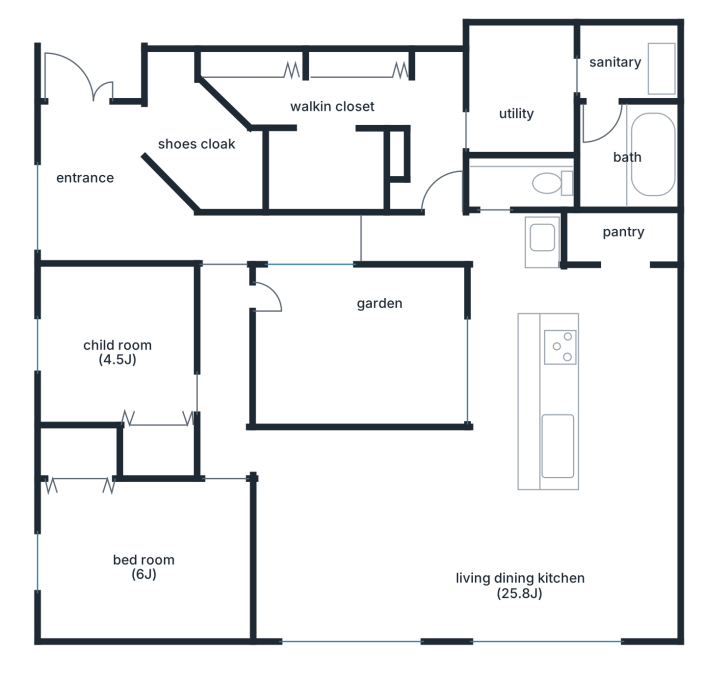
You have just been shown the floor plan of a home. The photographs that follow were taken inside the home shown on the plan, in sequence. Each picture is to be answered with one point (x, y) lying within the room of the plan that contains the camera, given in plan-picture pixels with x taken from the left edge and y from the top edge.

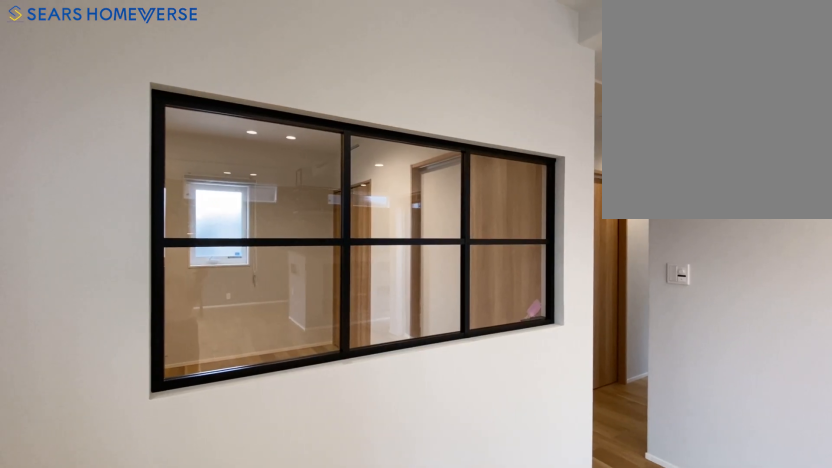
(416, 519)
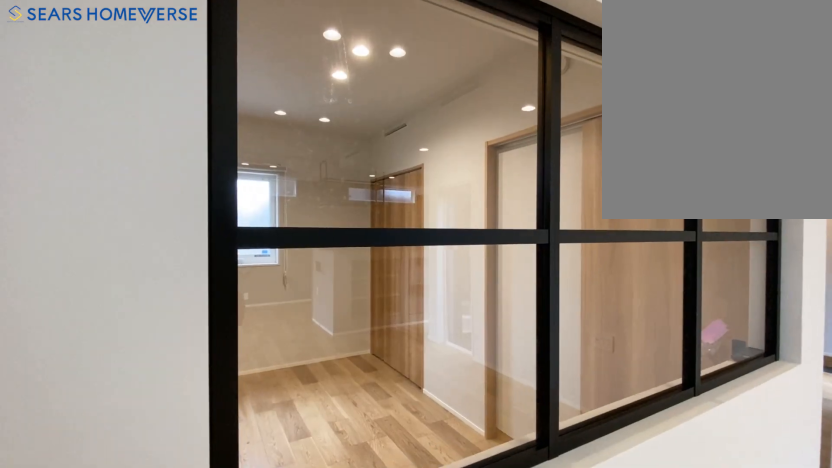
(417, 518)
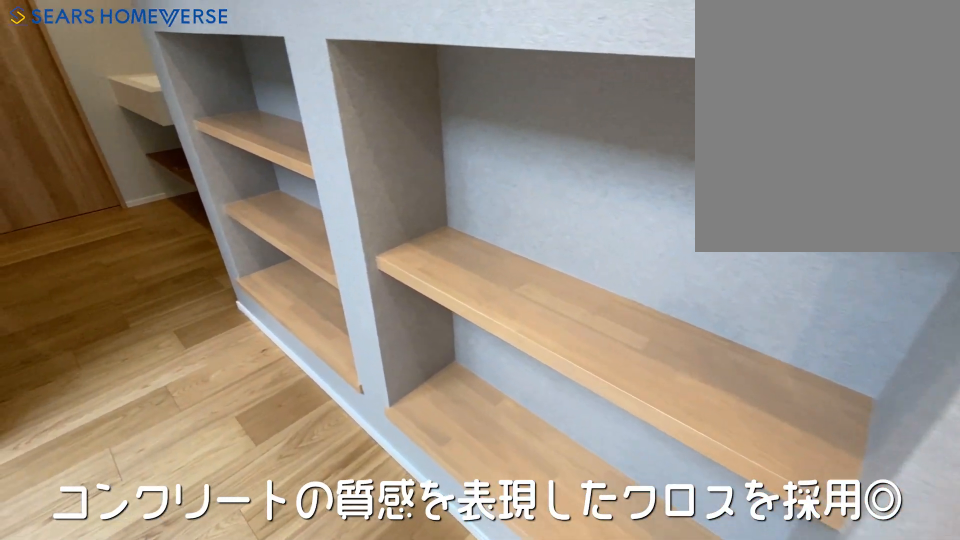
(620, 401)
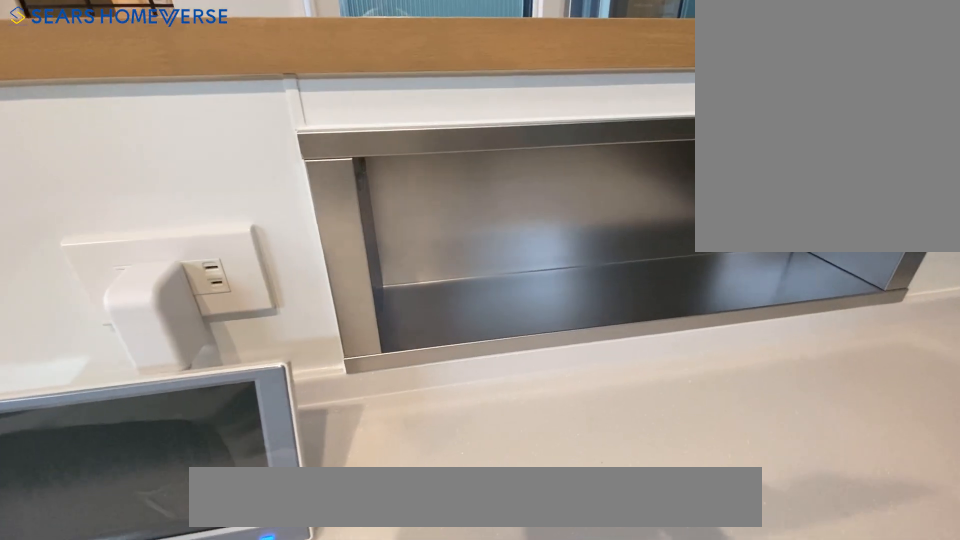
(620, 401)
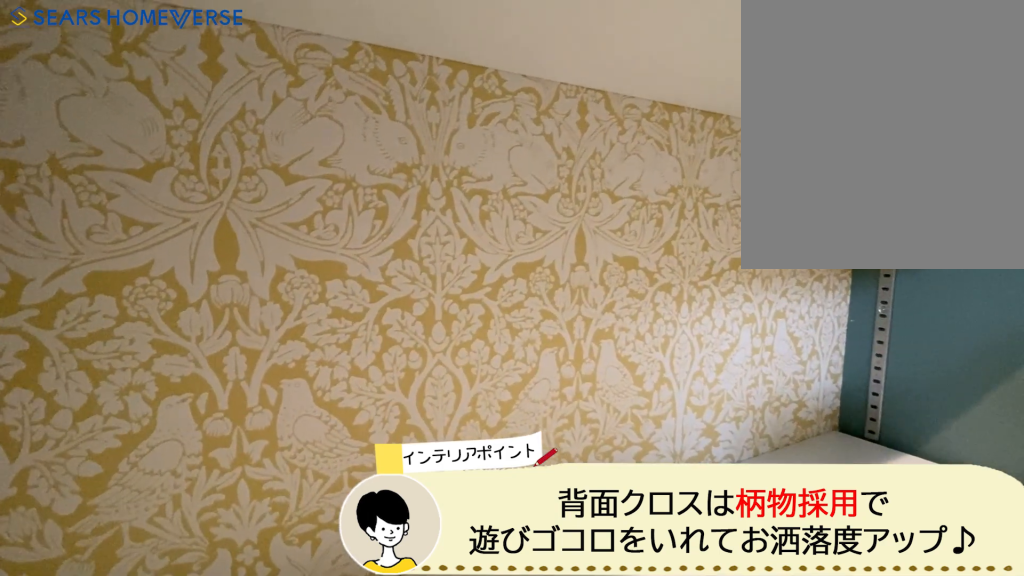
(627, 240)
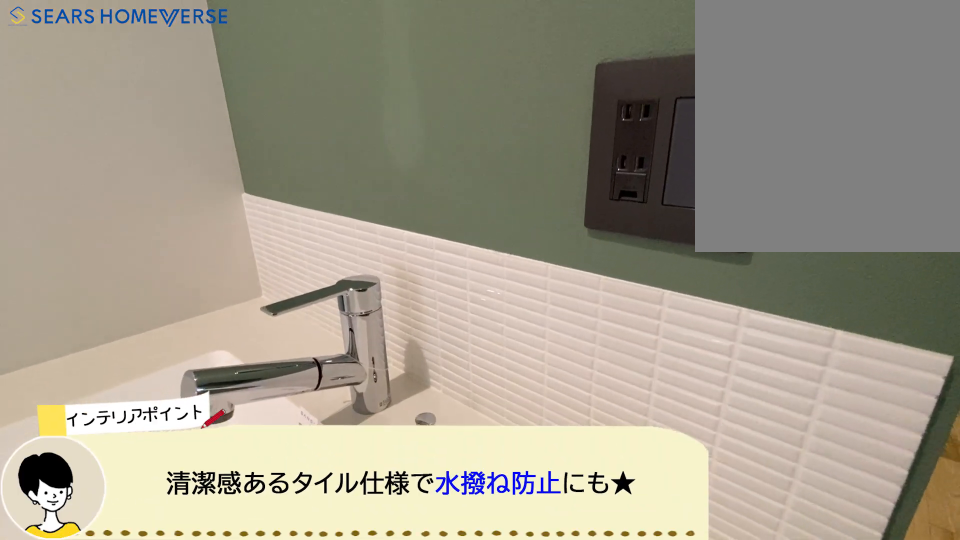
(492, 242)
